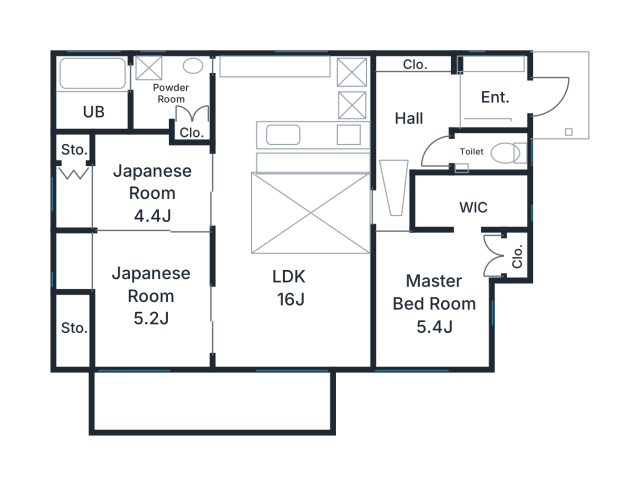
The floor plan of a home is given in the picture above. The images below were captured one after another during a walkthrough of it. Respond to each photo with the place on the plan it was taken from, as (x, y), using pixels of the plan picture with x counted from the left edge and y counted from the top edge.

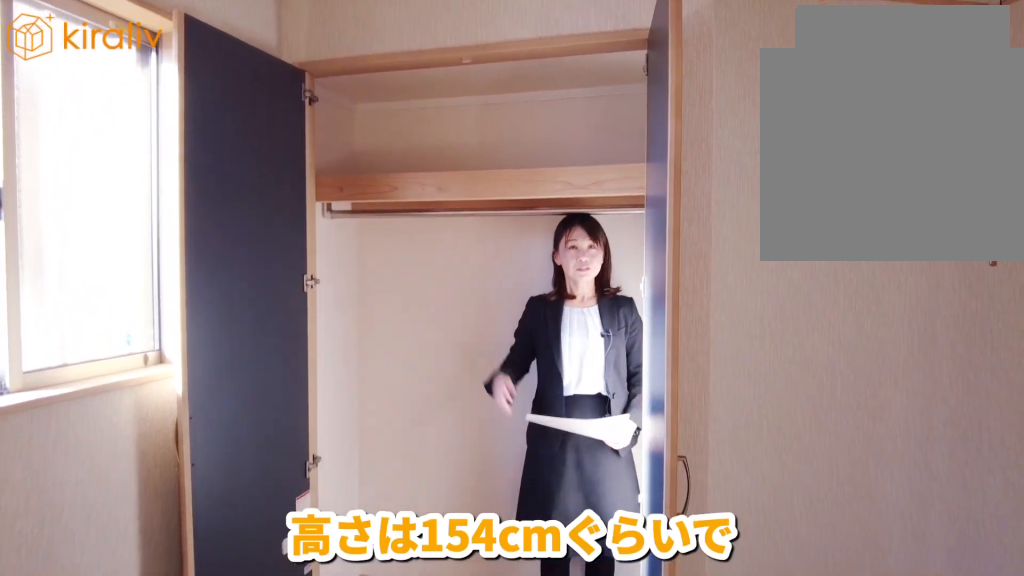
(94, 231)
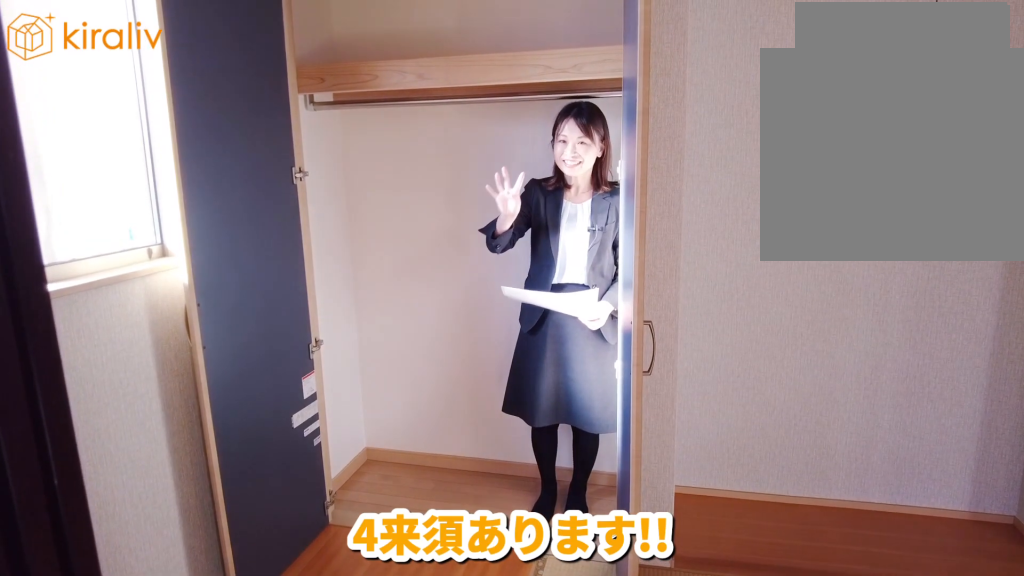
(91, 241)
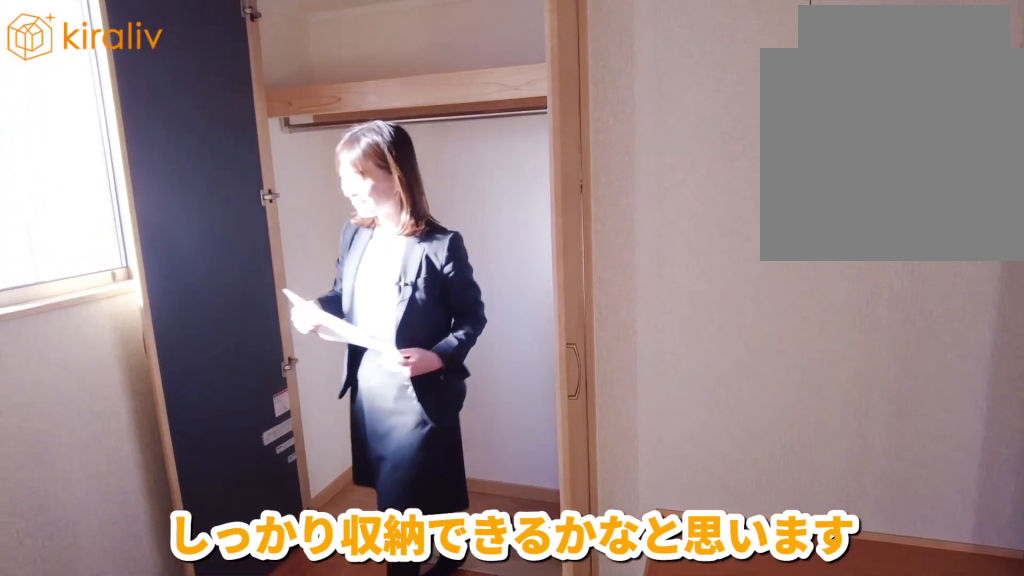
(93, 241)
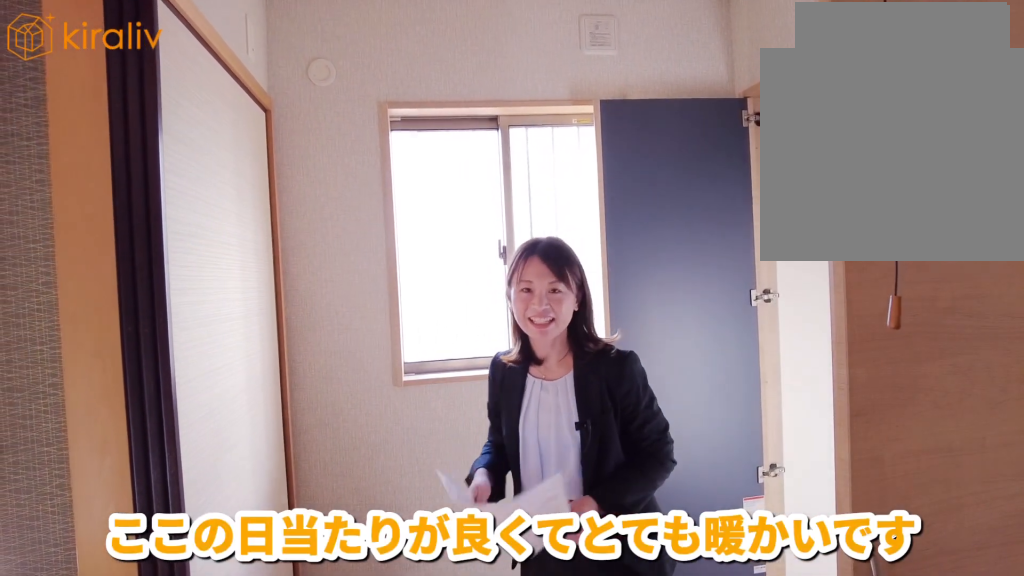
(100, 252)
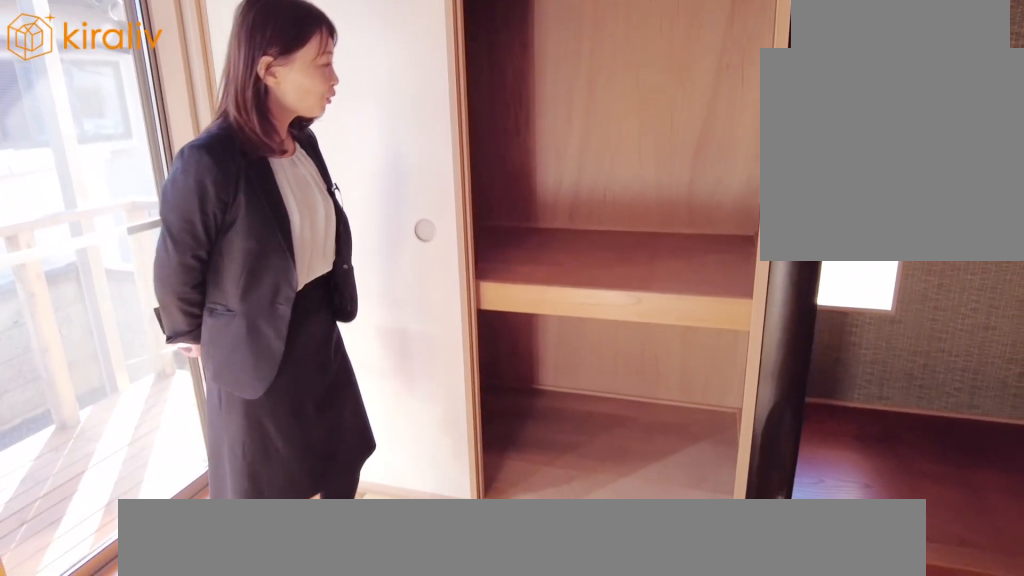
(108, 339)
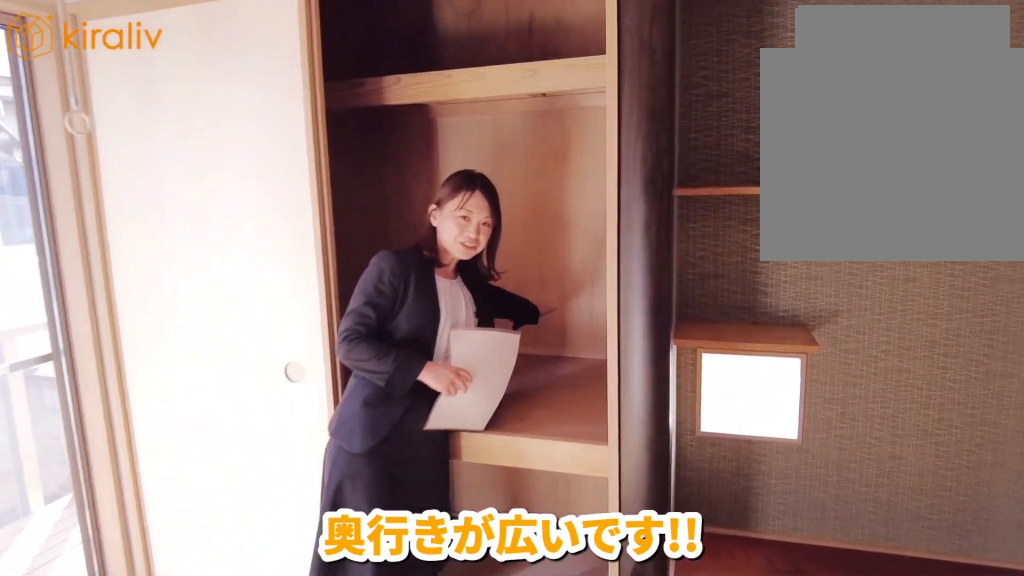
(108, 335)
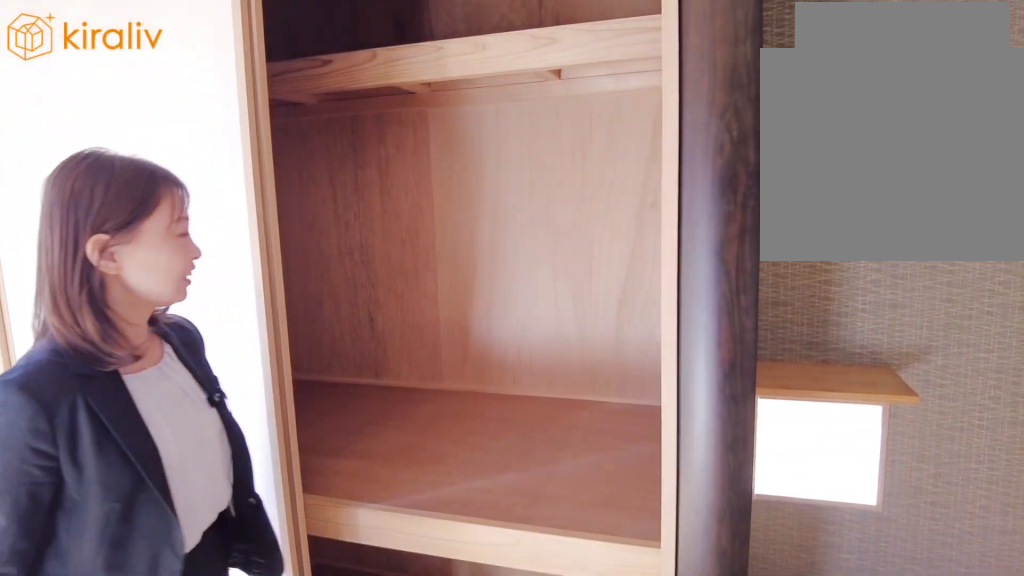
(108, 332)
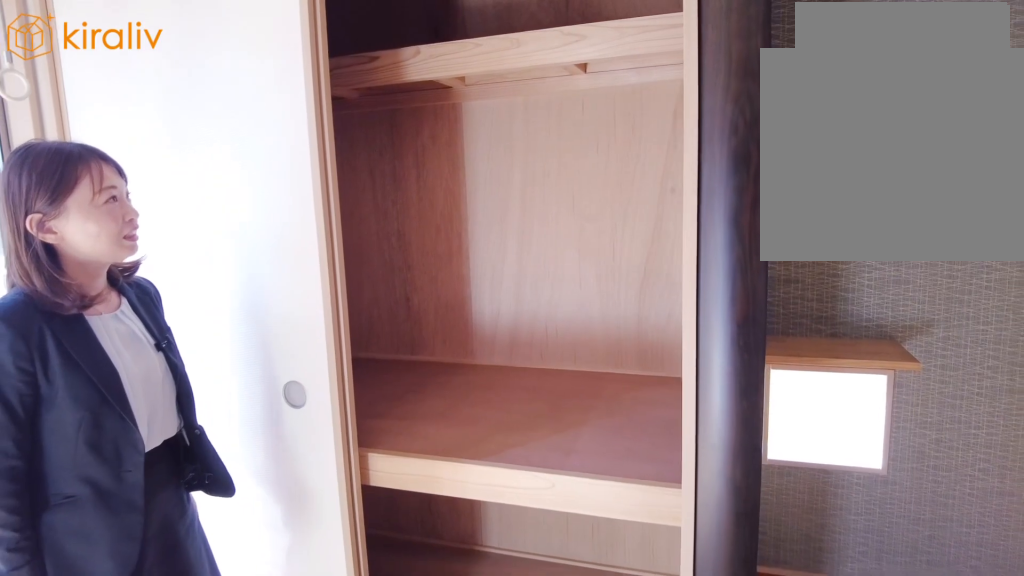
(108, 329)
